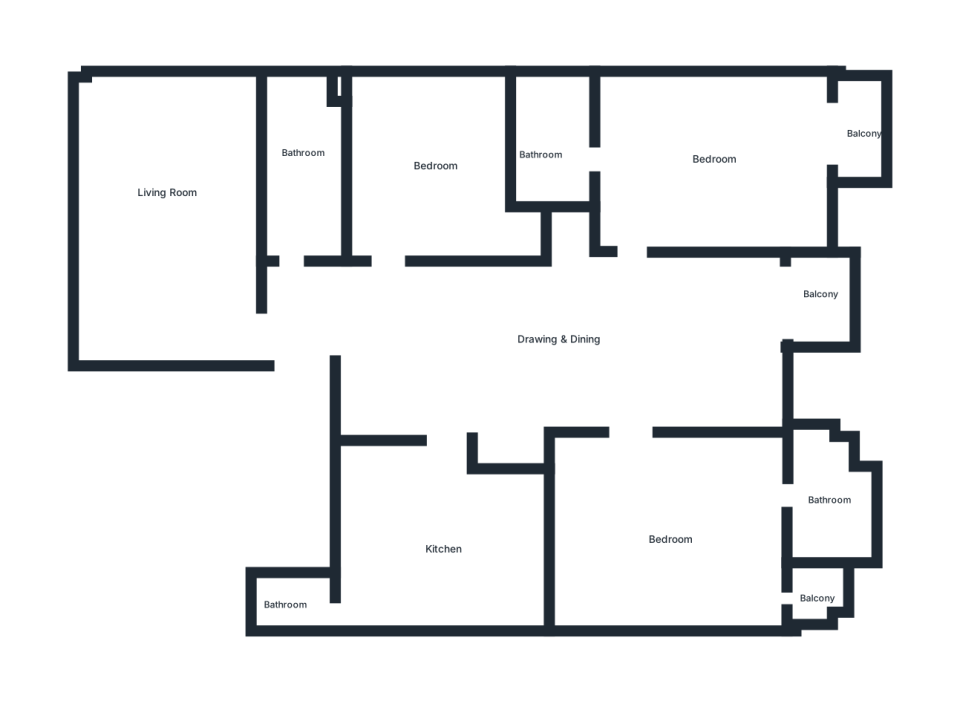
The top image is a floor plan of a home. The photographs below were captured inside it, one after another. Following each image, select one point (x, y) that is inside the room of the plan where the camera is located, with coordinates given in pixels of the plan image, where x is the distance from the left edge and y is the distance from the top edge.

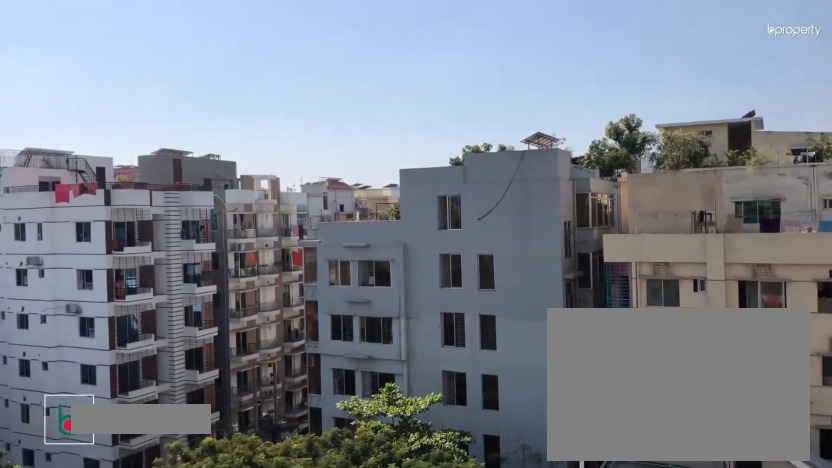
(820, 301)
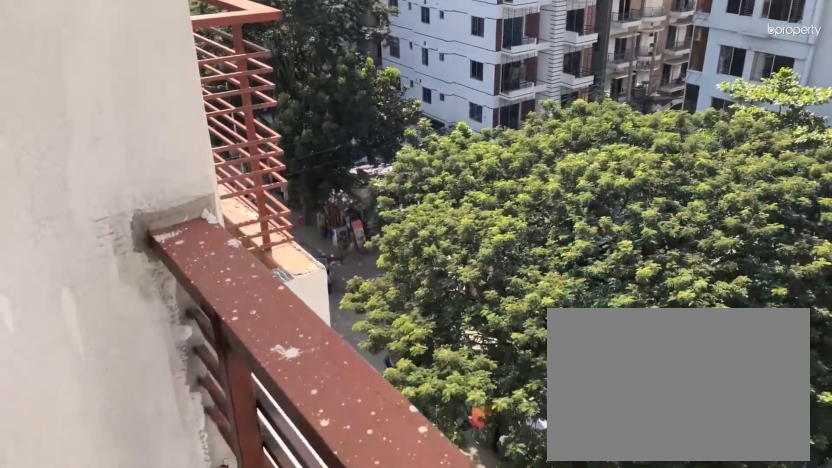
(820, 301)
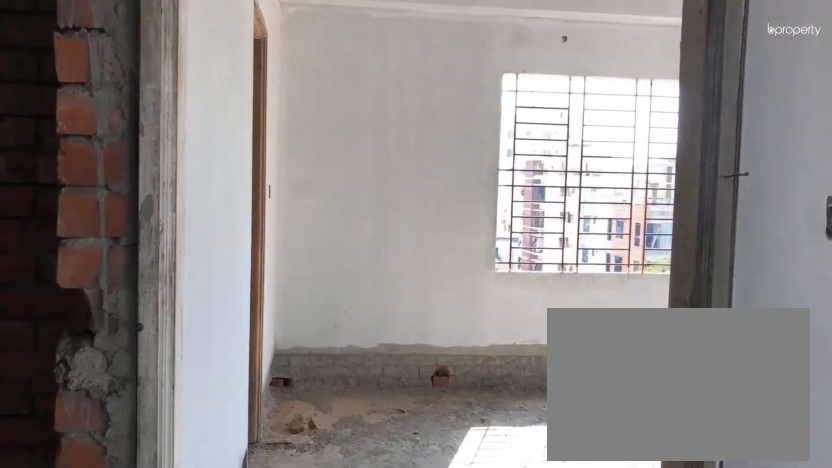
(627, 267)
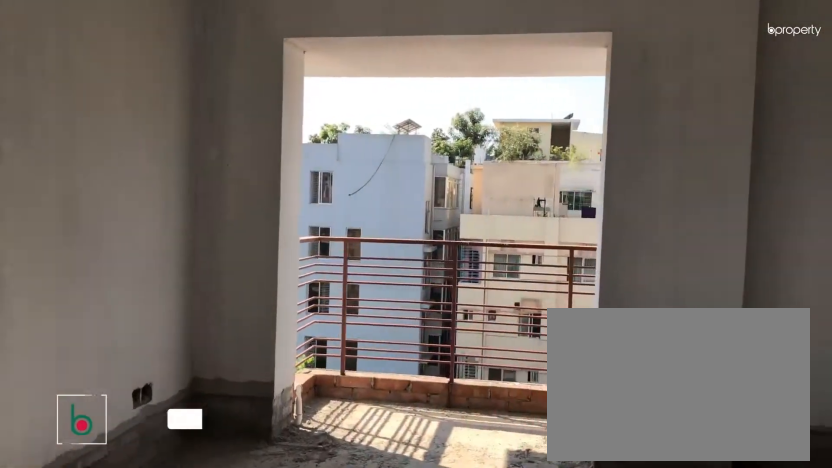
(704, 156)
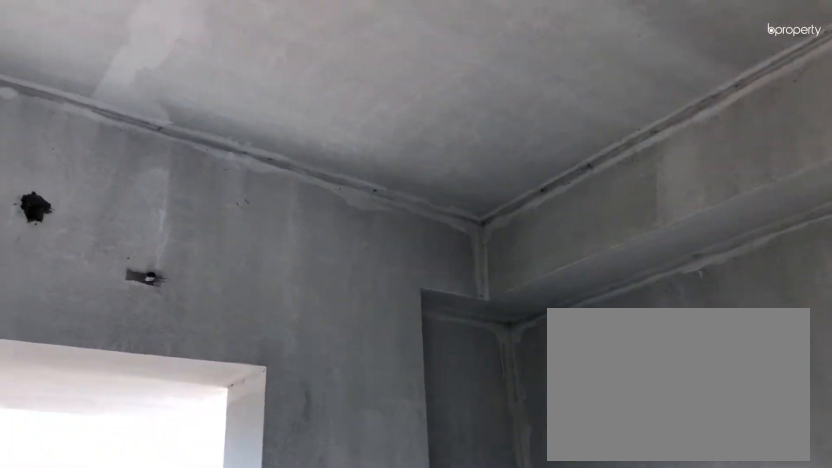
(704, 156)
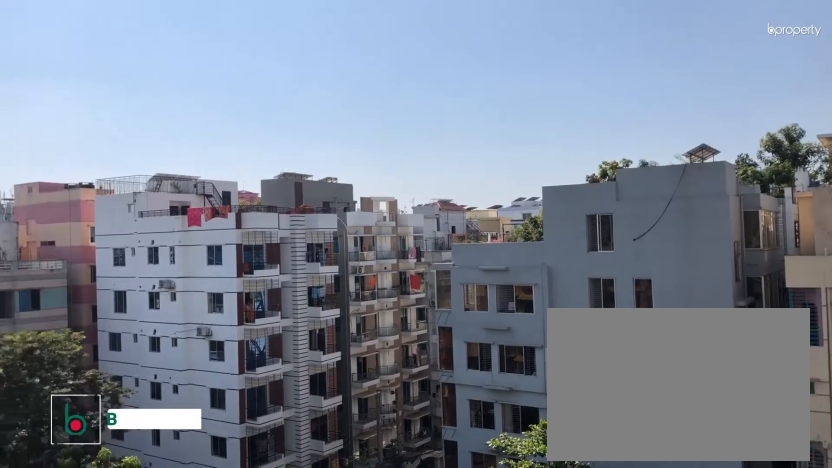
(862, 129)
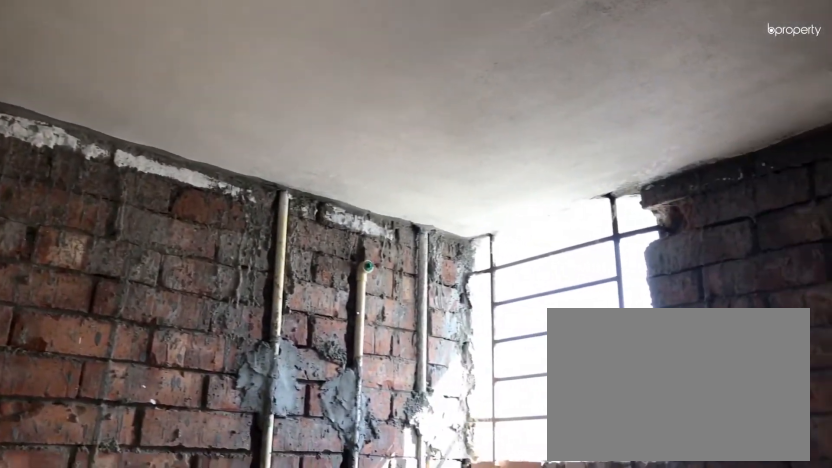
(549, 146)
